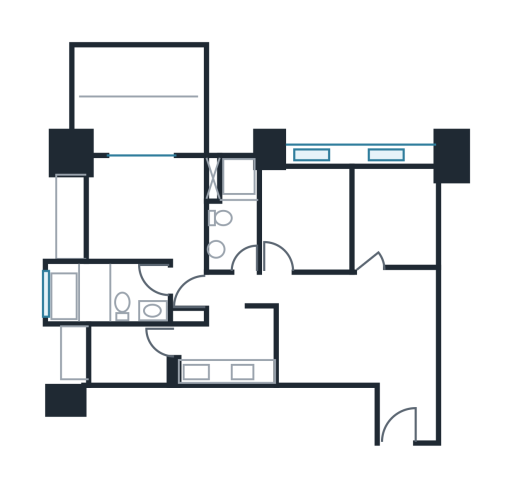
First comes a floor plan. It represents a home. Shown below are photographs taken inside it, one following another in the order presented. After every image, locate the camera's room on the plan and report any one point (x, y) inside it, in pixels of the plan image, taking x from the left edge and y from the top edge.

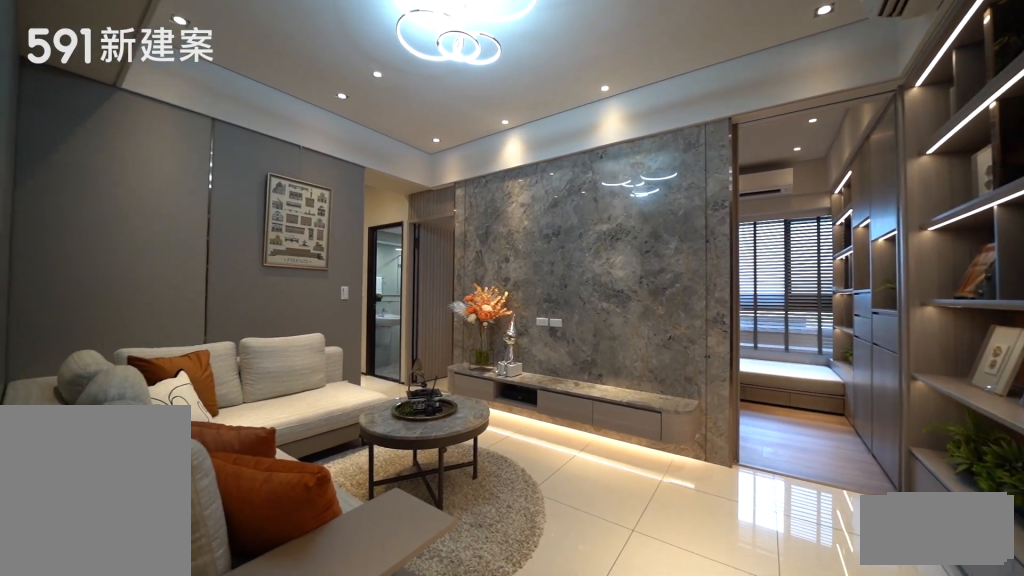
(354, 328)
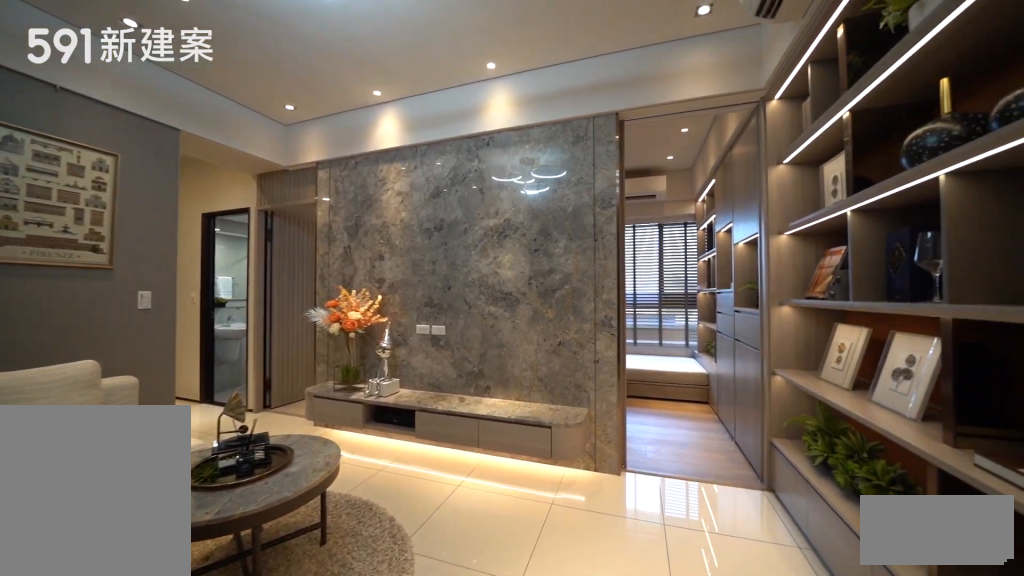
(354, 328)
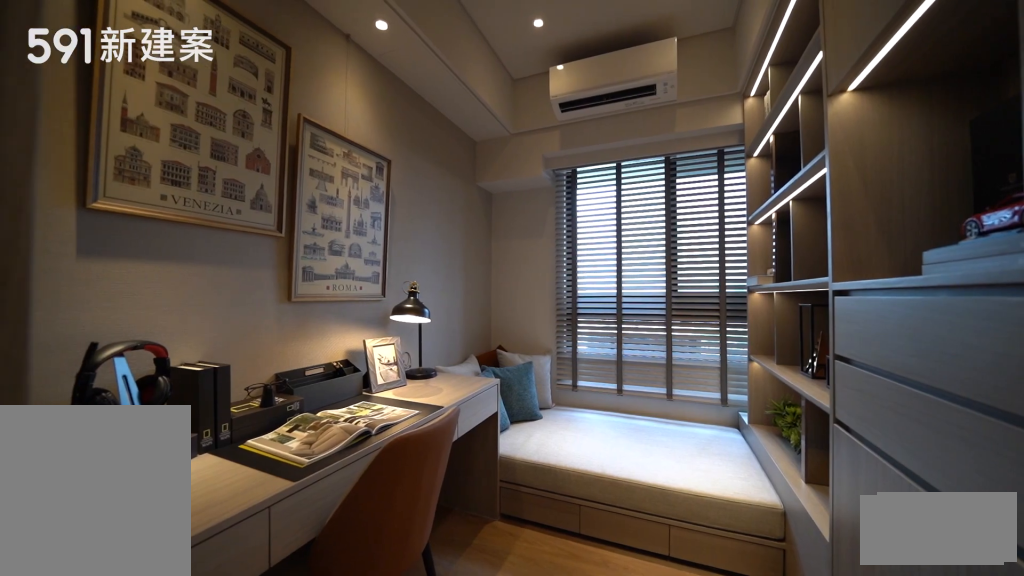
(393, 218)
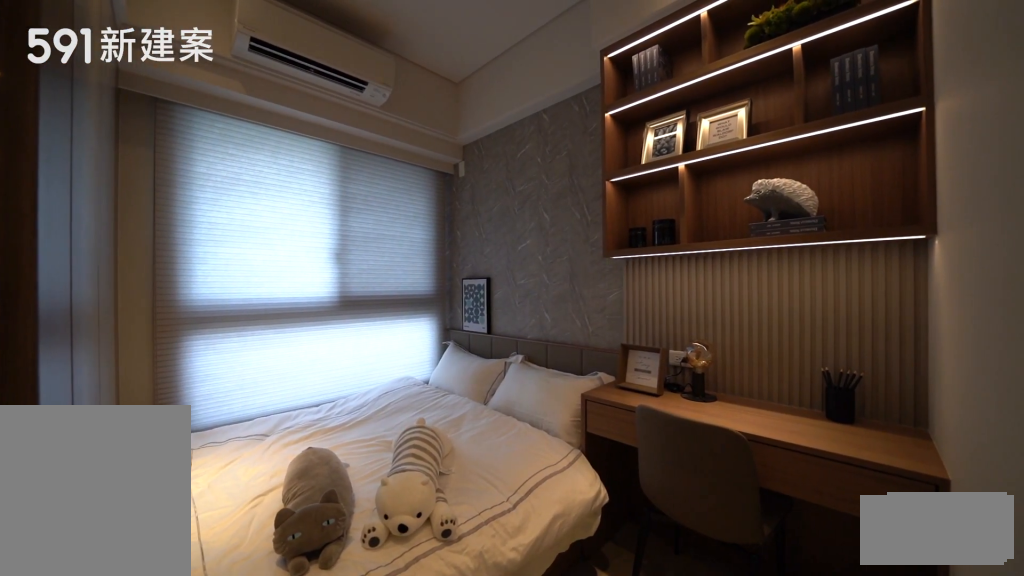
(305, 214)
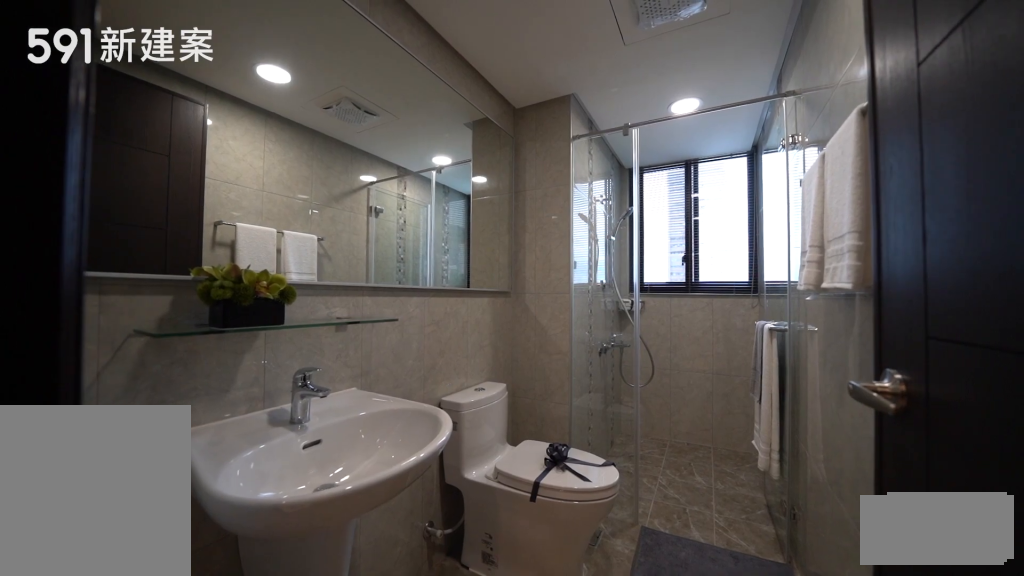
(231, 210)
